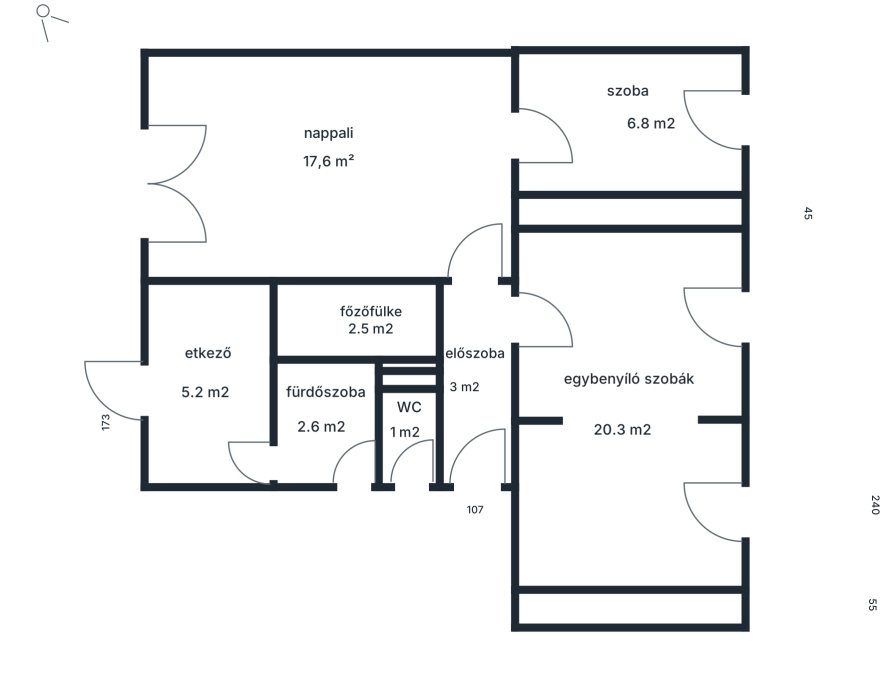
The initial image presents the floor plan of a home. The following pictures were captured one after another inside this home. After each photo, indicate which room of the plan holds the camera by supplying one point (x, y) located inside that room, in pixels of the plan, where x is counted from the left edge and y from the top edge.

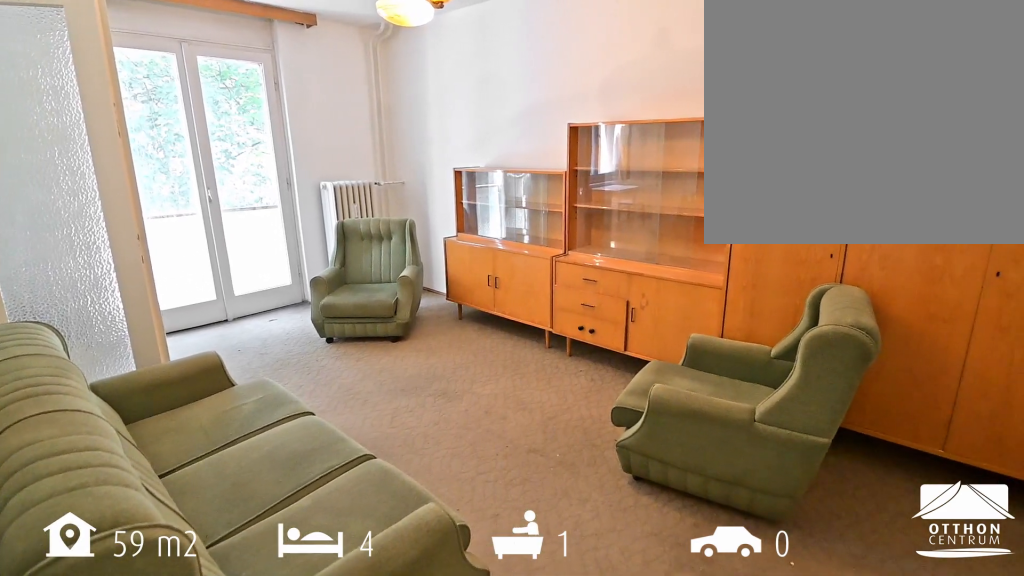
(288, 191)
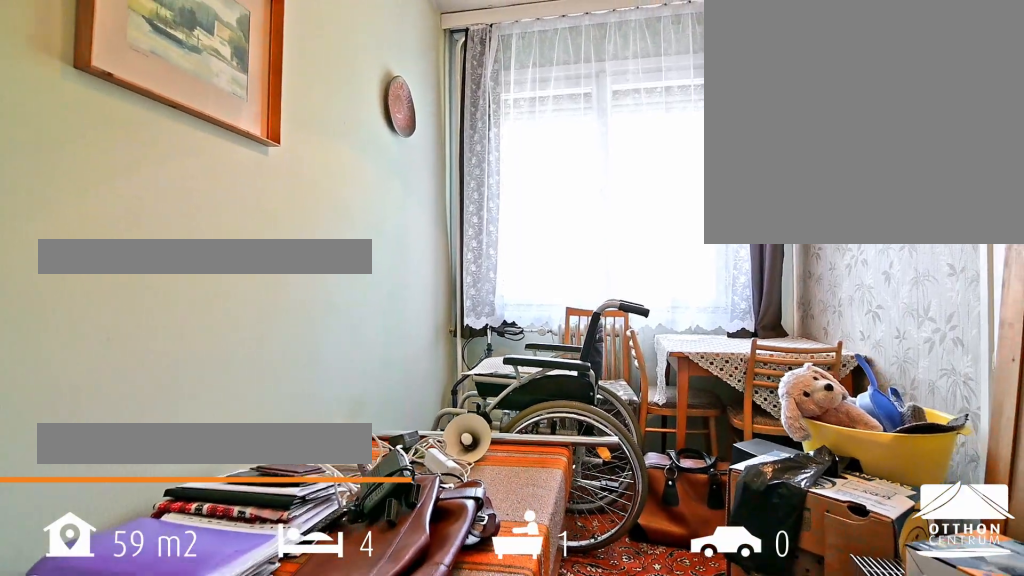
(635, 125)
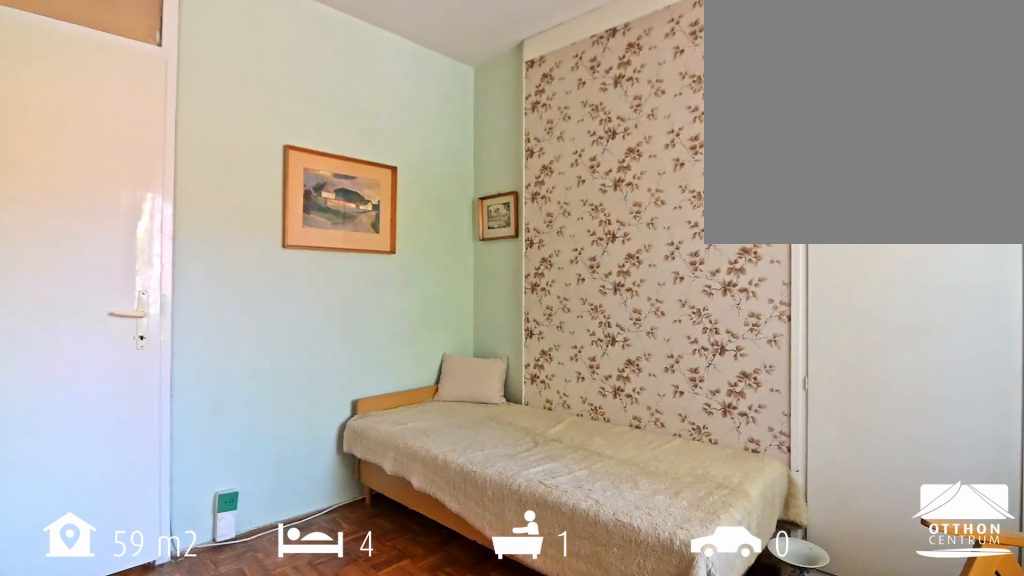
(621, 388)
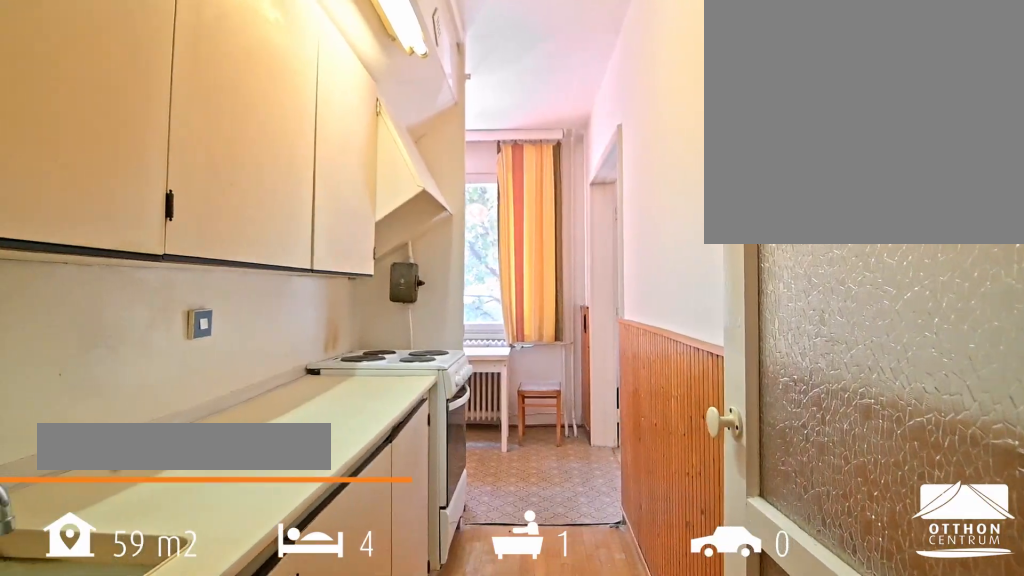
(353, 322)
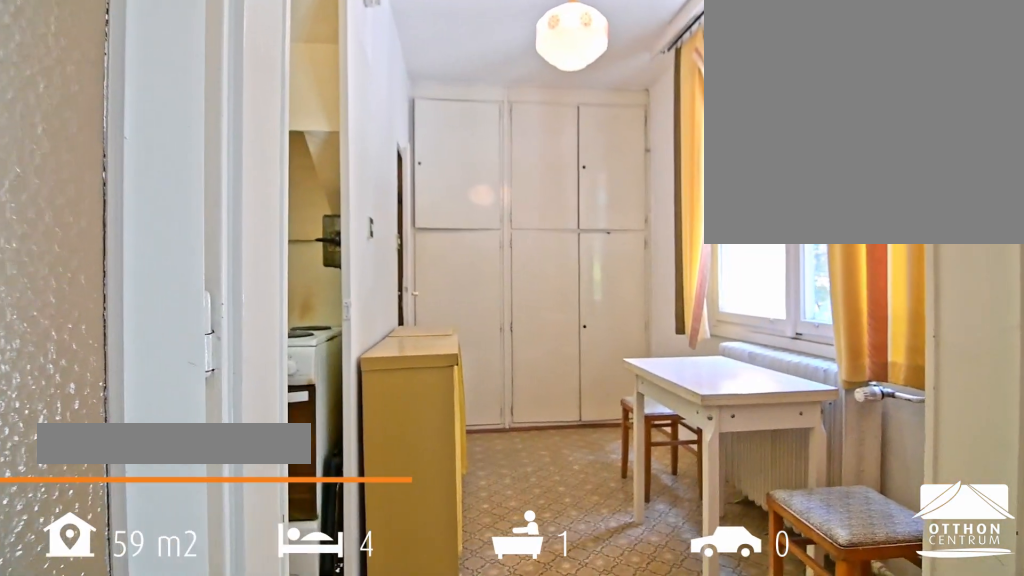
(208, 375)
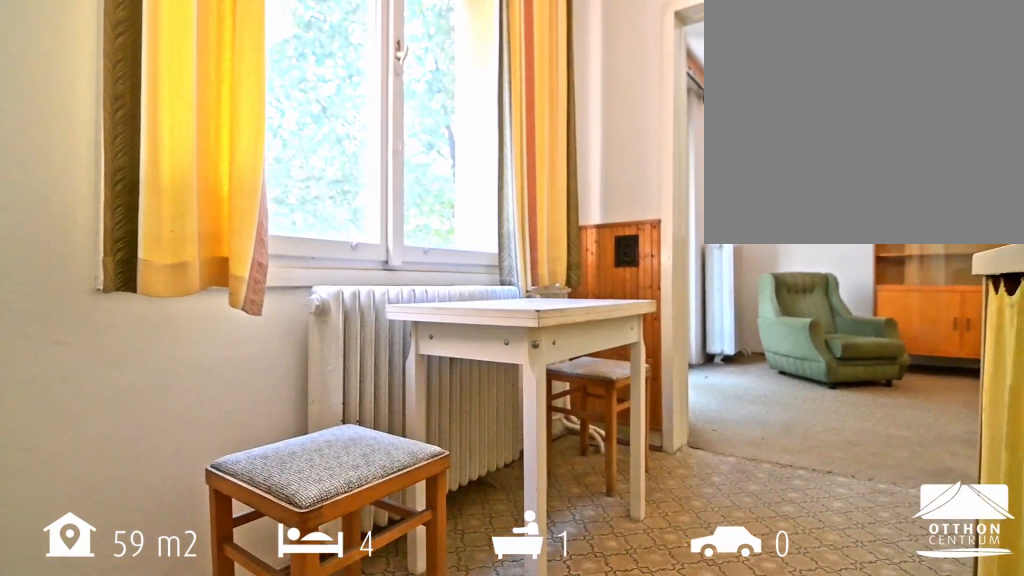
(209, 375)
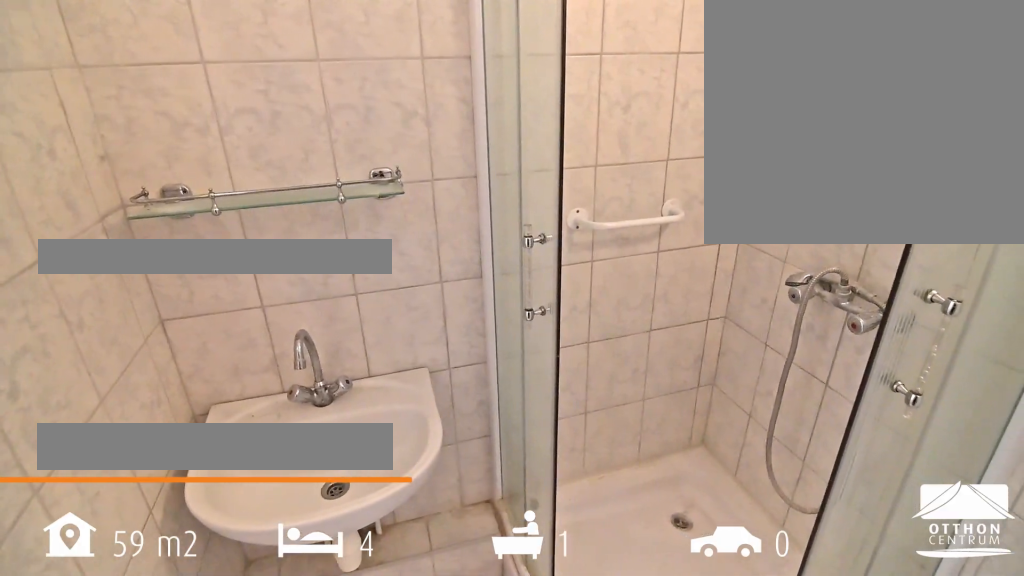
(327, 427)
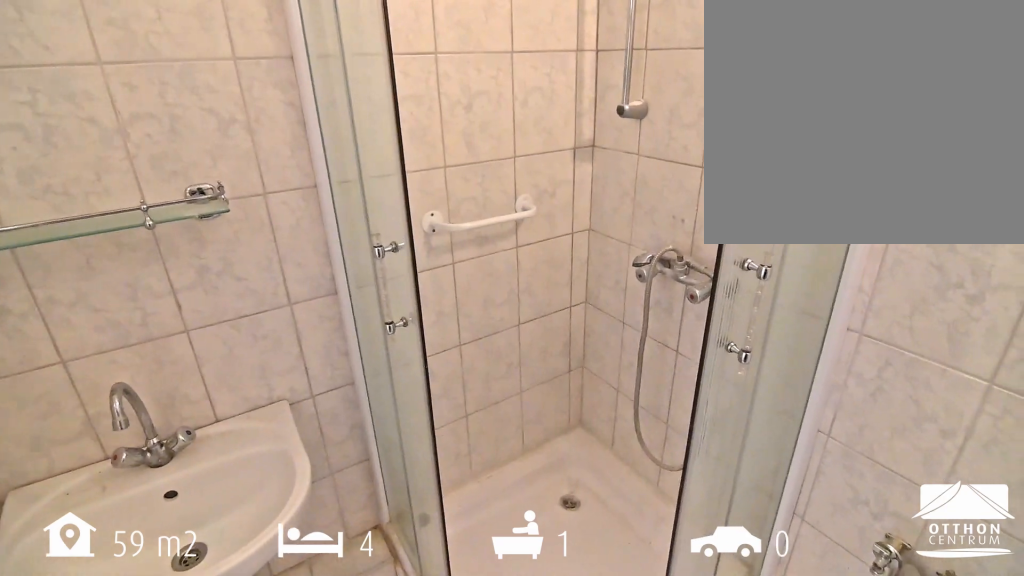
(327, 427)
